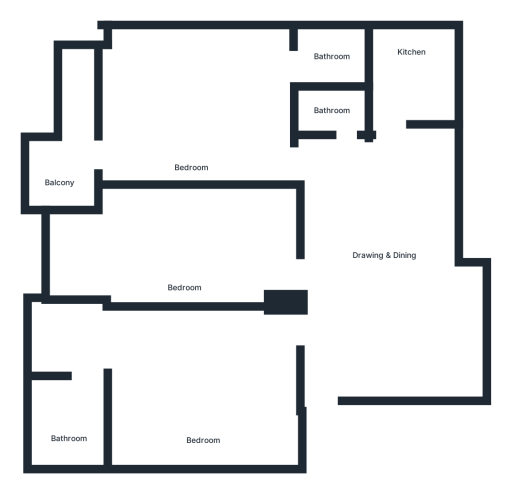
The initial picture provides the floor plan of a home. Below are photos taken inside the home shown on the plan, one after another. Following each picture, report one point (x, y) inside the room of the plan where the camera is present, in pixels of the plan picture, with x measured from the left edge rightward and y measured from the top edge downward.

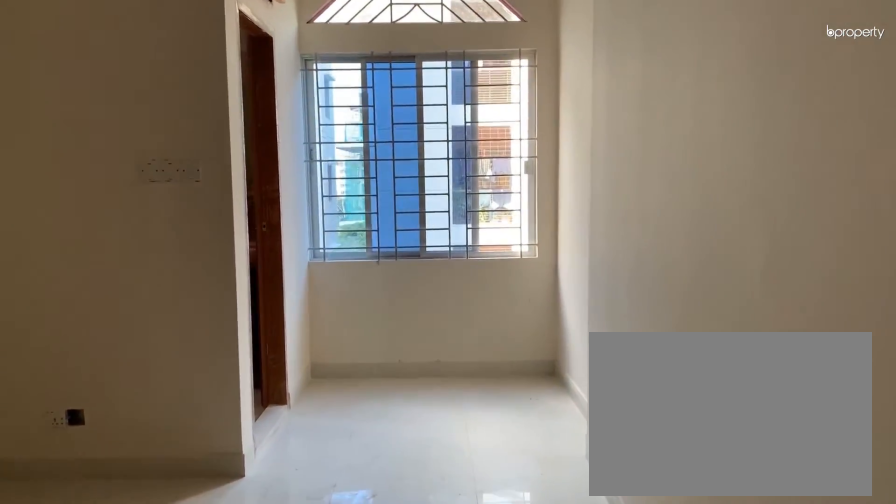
(203, 387)
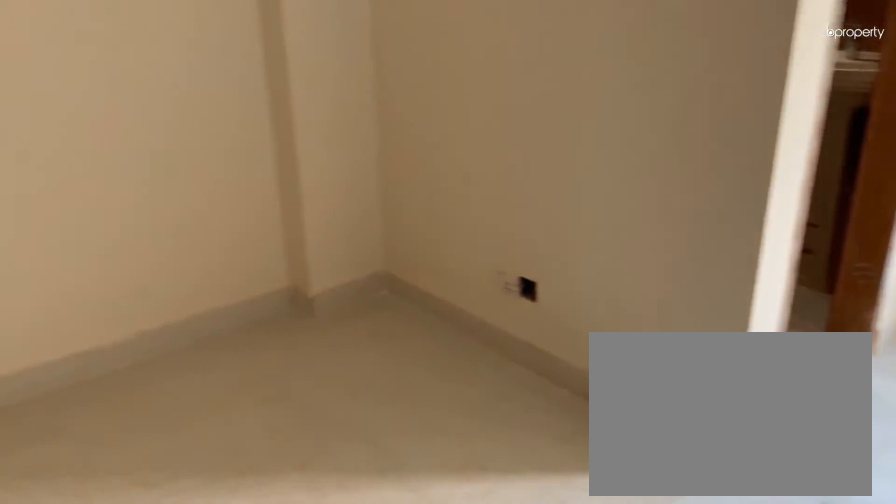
(203, 387)
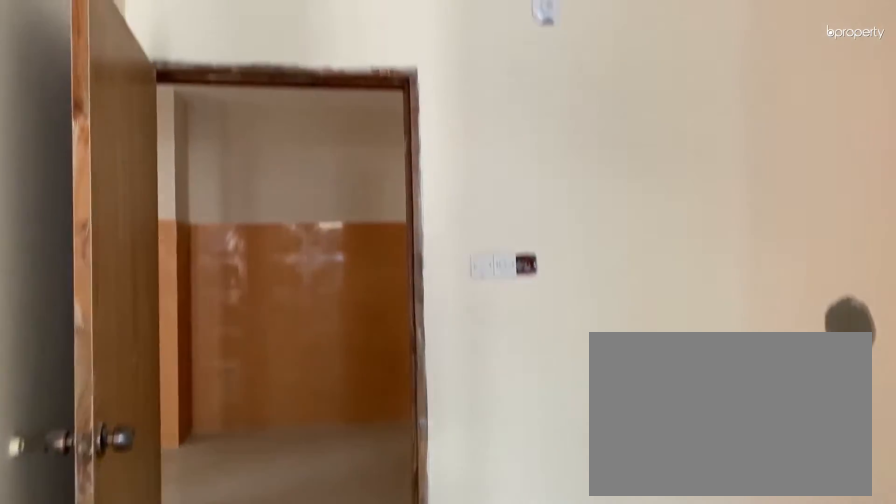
(203, 387)
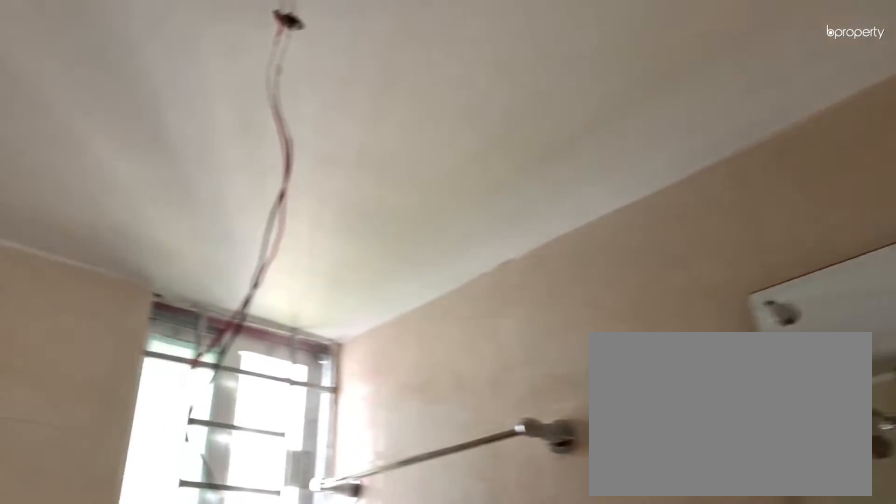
(66, 442)
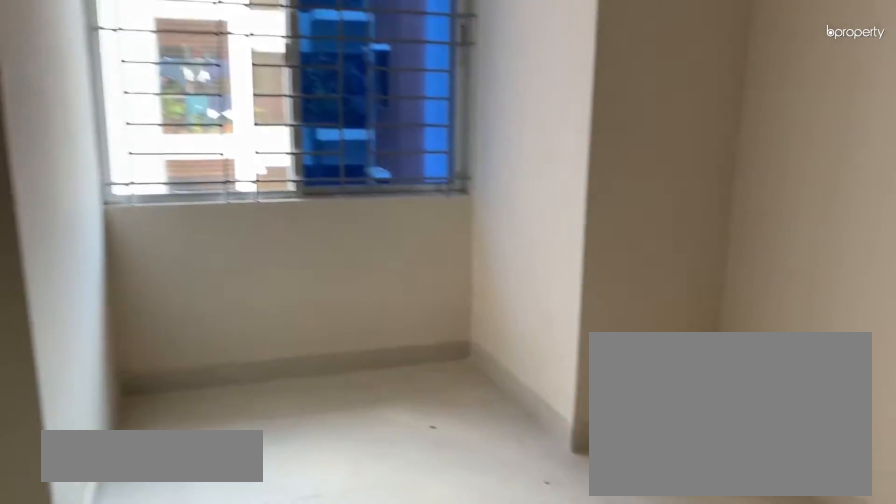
(193, 244)
